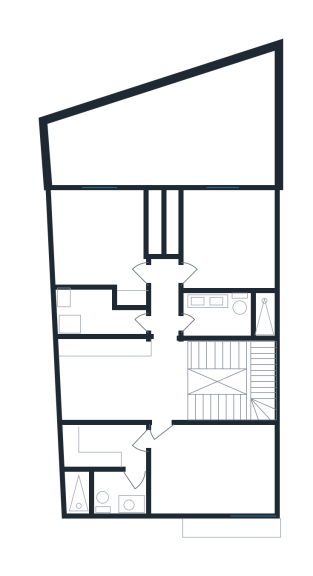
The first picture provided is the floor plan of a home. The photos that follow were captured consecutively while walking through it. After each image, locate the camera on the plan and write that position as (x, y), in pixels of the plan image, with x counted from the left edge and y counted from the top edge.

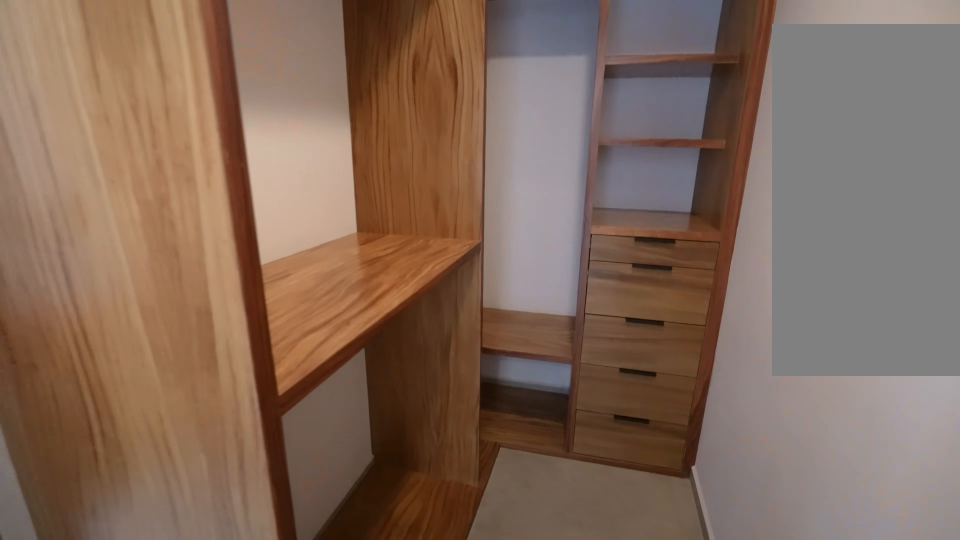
(113, 445)
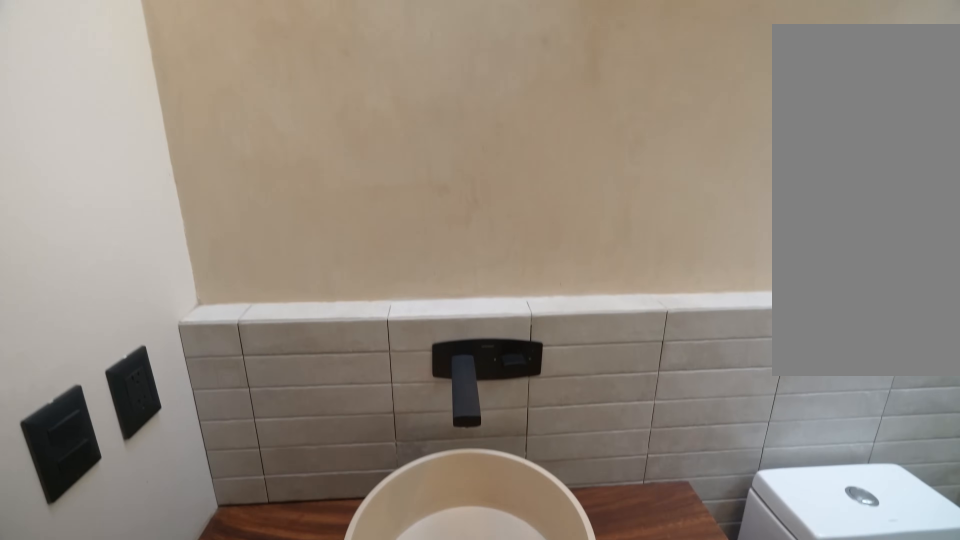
(124, 483)
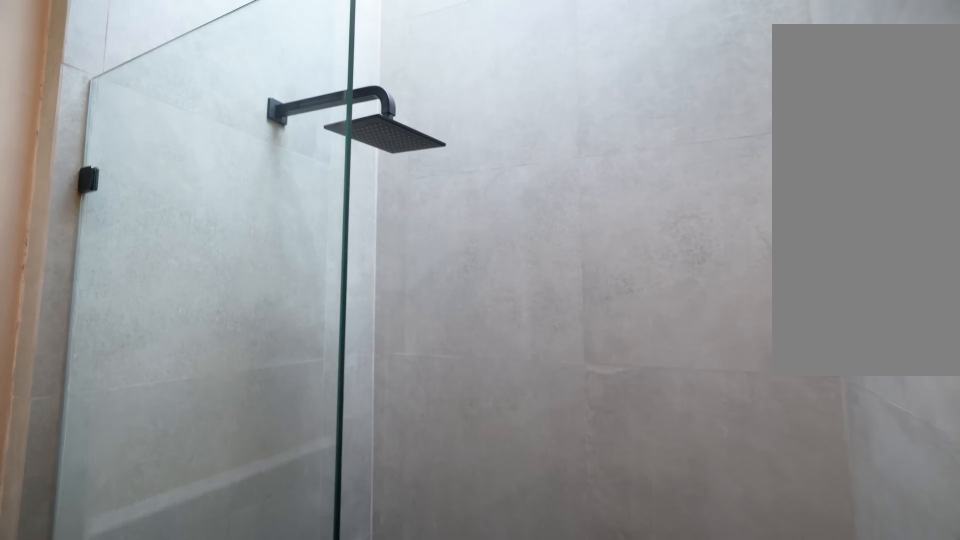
(112, 484)
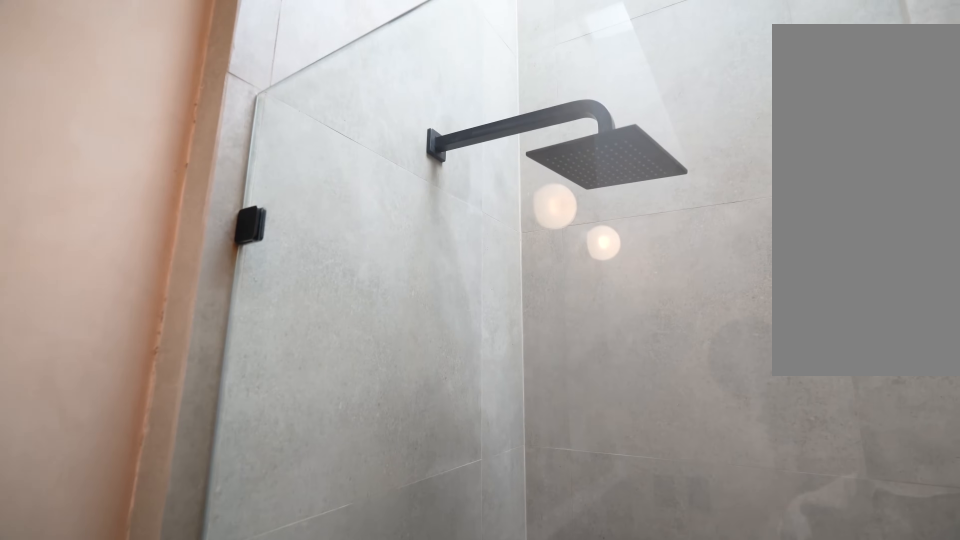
(92, 487)
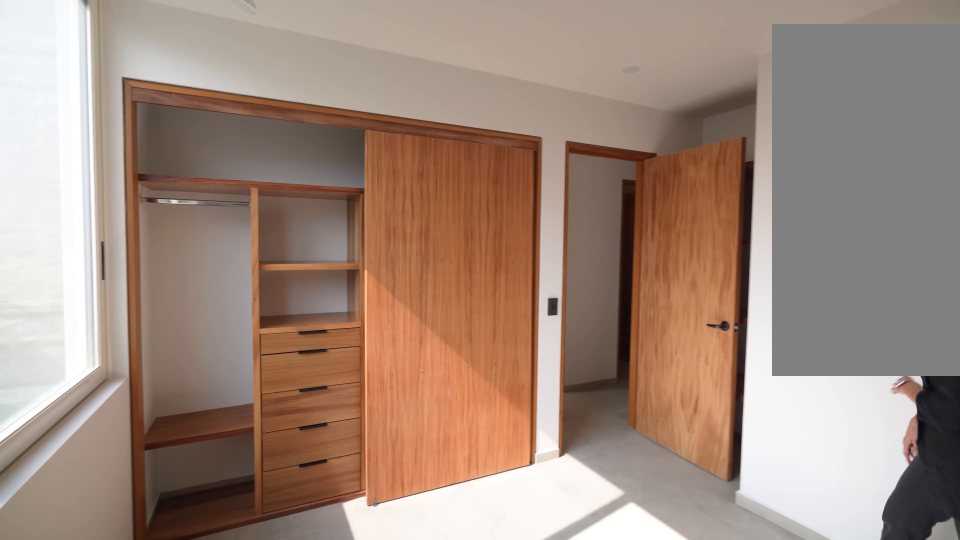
(79, 241)
